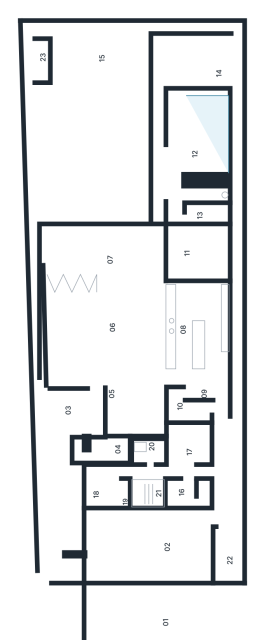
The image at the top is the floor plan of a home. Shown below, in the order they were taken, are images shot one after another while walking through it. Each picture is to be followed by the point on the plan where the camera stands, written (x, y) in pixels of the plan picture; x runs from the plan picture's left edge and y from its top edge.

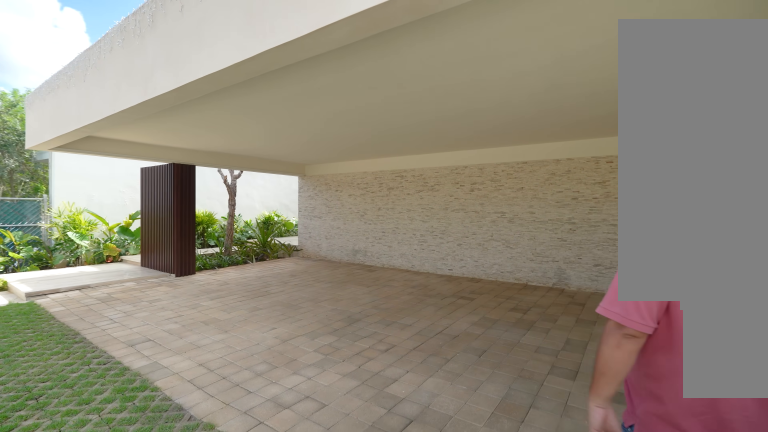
(163, 597)
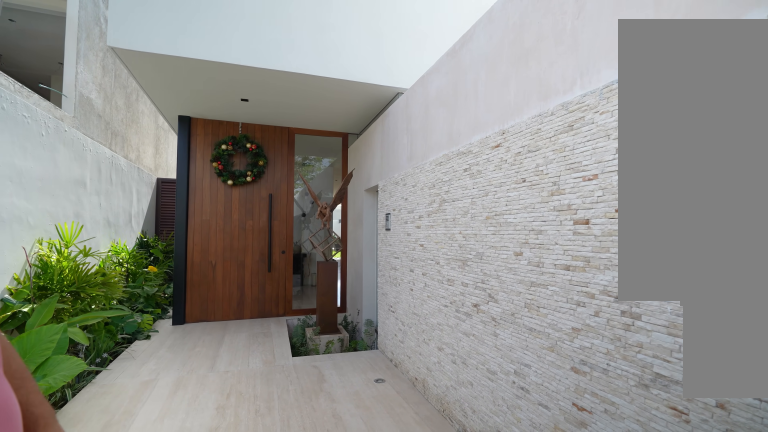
(62, 516)
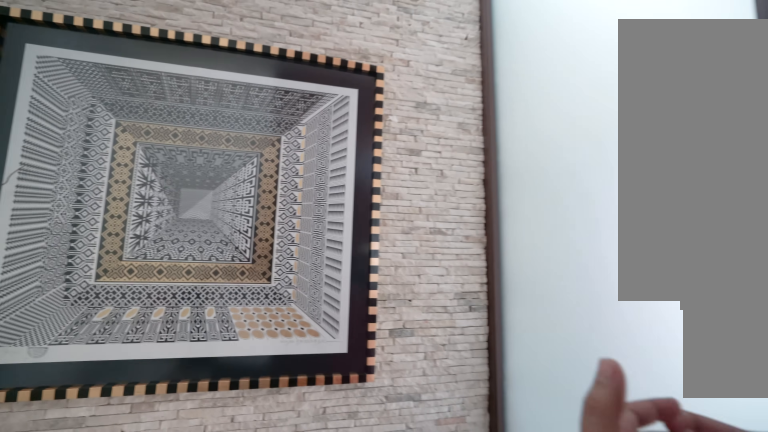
(97, 445)
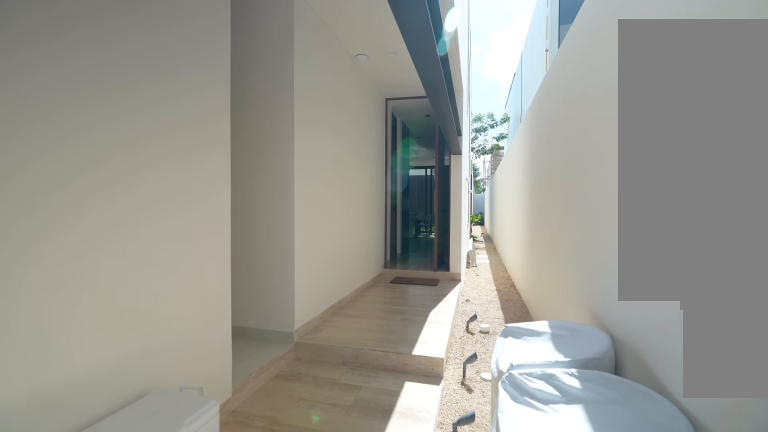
(223, 502)
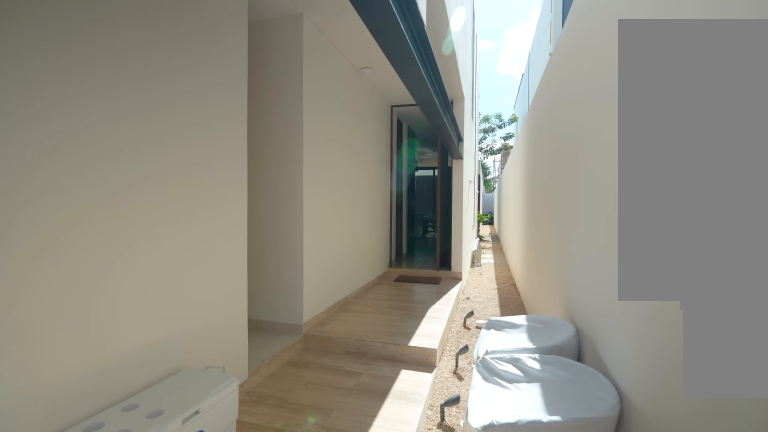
(232, 498)
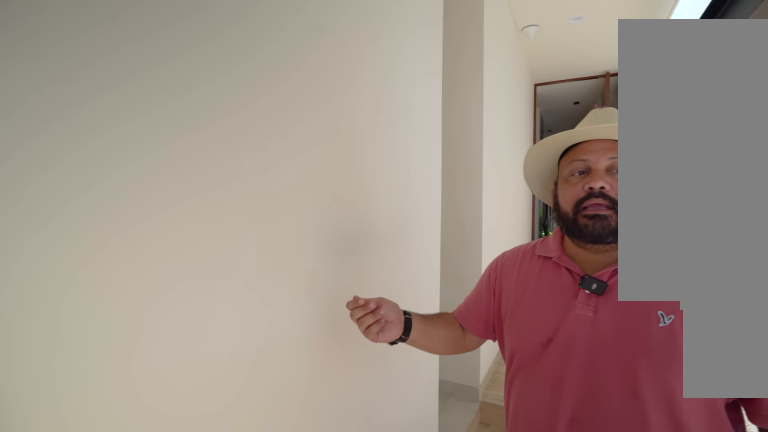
(222, 488)
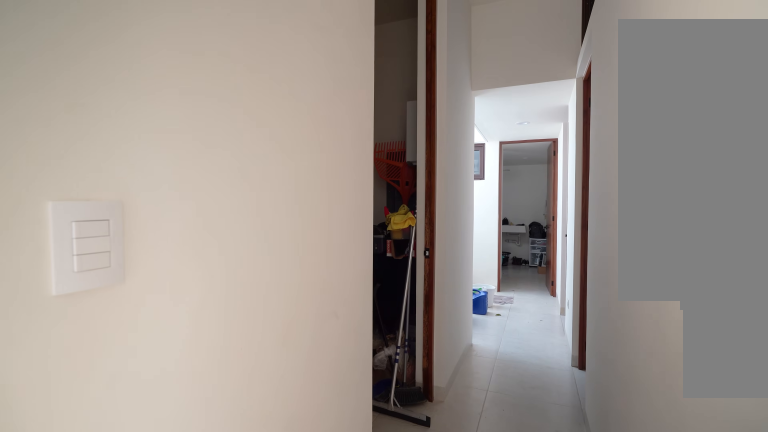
(215, 471)
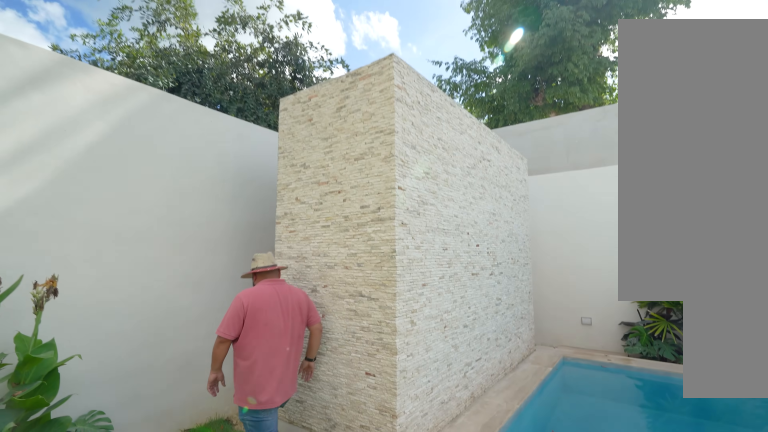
(59, 84)
